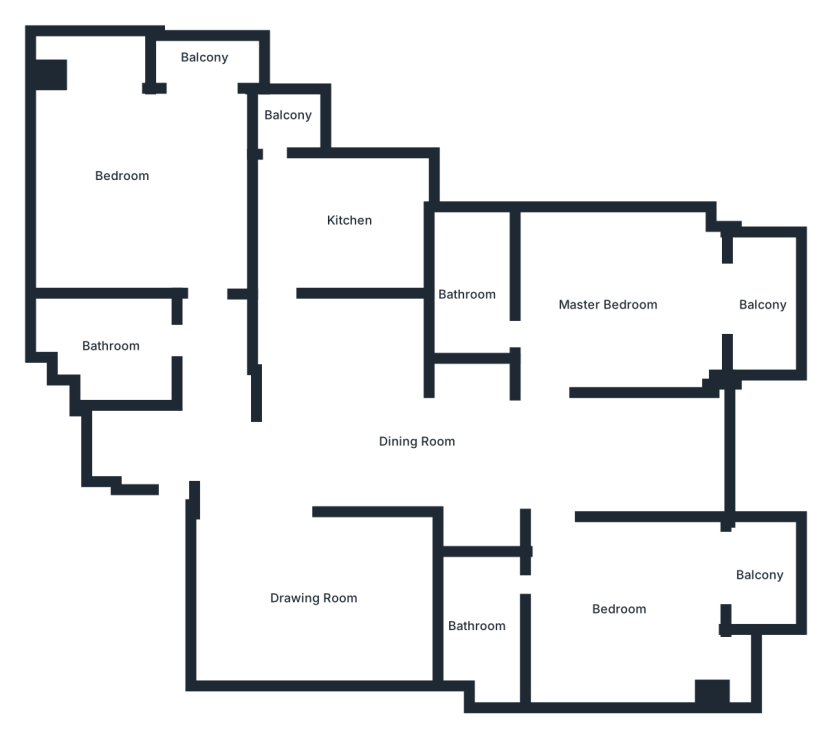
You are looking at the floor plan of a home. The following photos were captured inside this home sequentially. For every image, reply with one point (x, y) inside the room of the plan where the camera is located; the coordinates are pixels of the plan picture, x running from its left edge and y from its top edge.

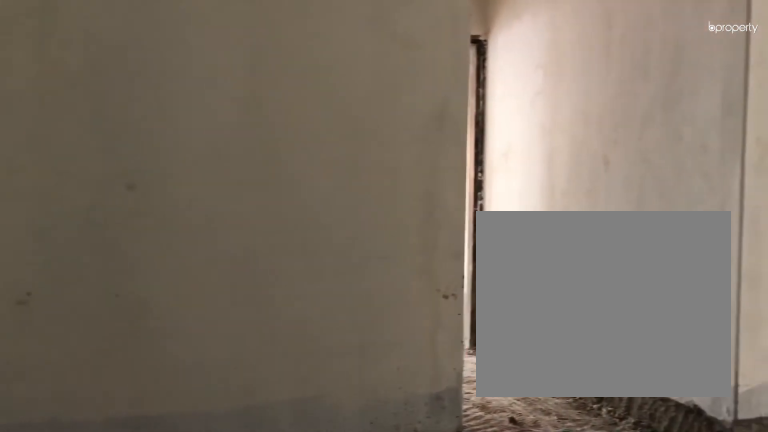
(277, 470)
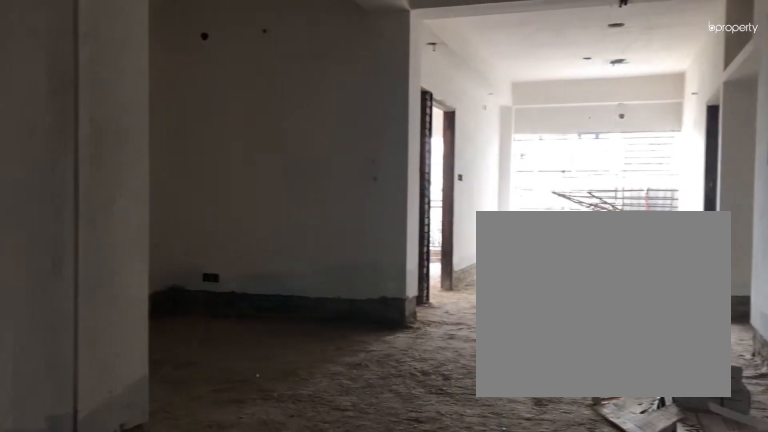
(277, 470)
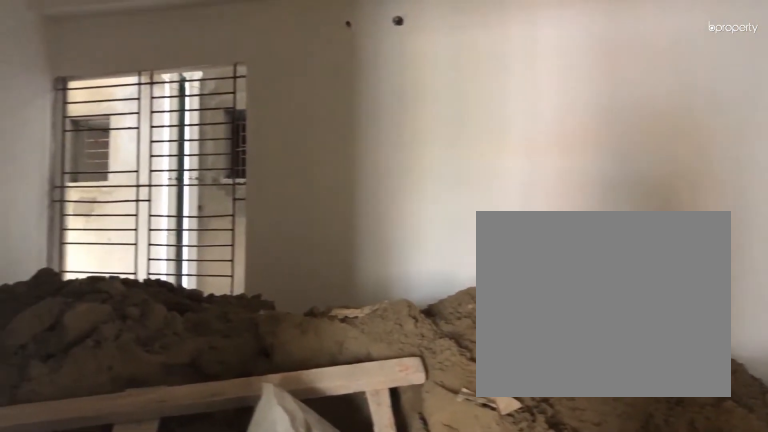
(398, 551)
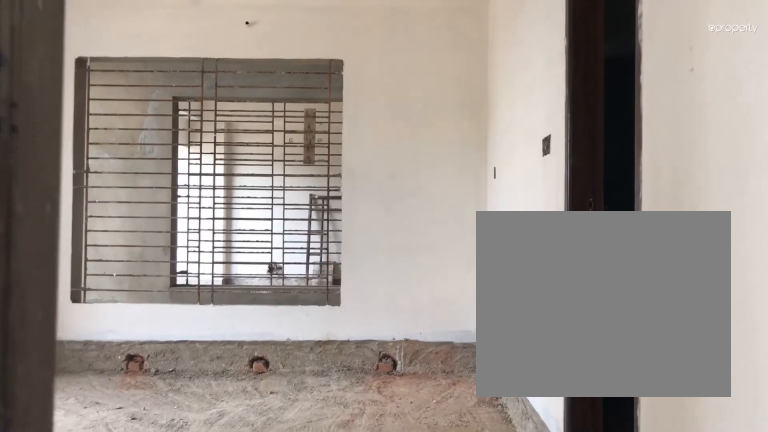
(568, 567)
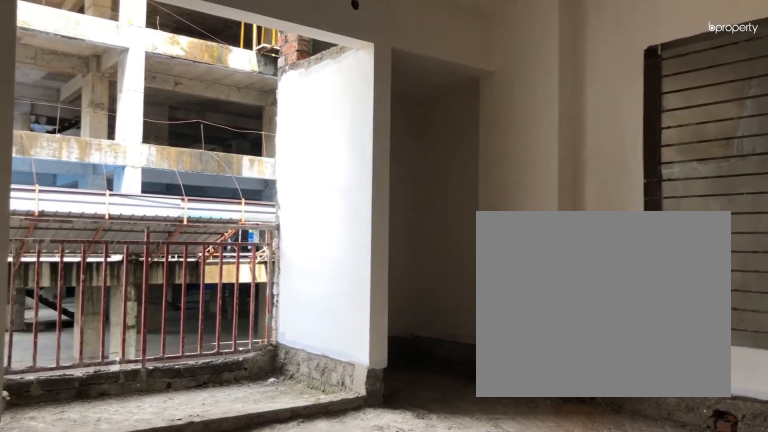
(623, 619)
